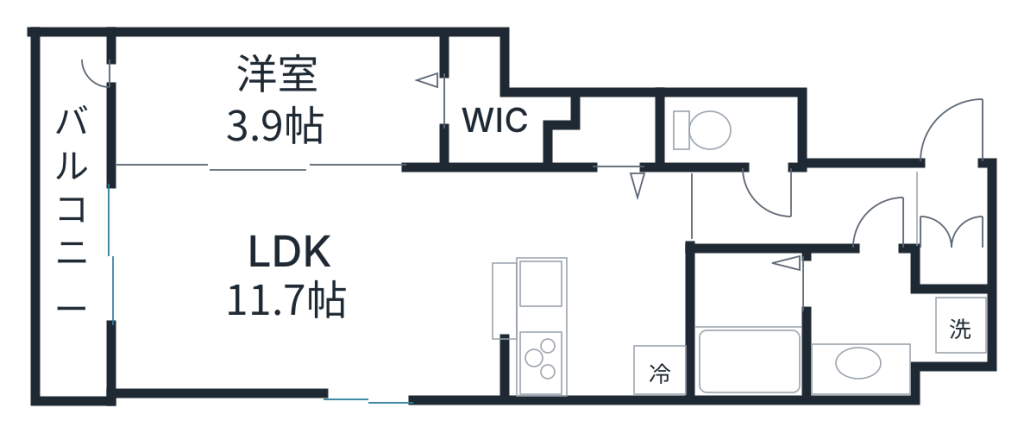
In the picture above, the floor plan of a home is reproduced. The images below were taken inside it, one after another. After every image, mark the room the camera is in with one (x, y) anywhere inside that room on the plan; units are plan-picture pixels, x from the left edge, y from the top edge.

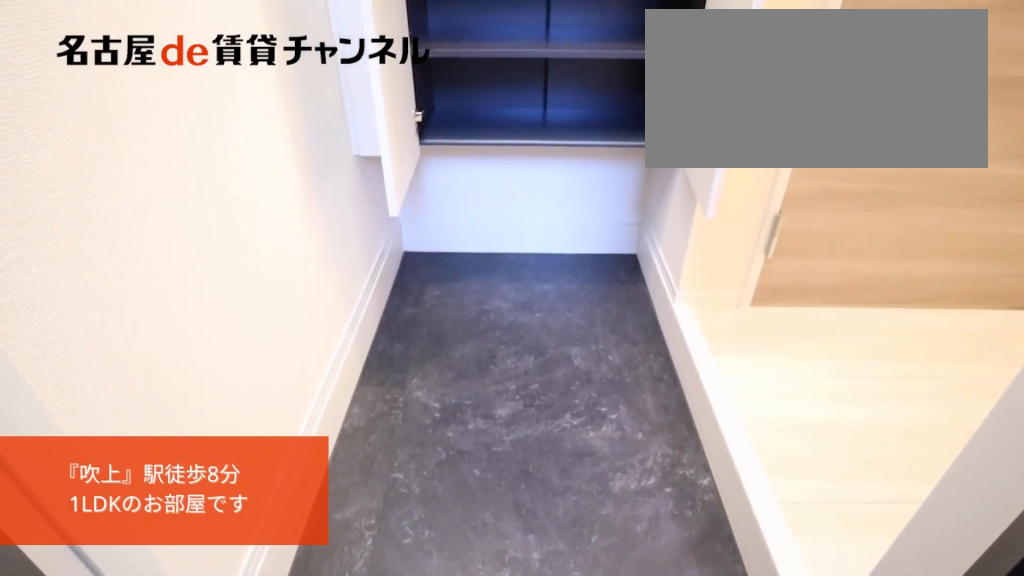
(954, 227)
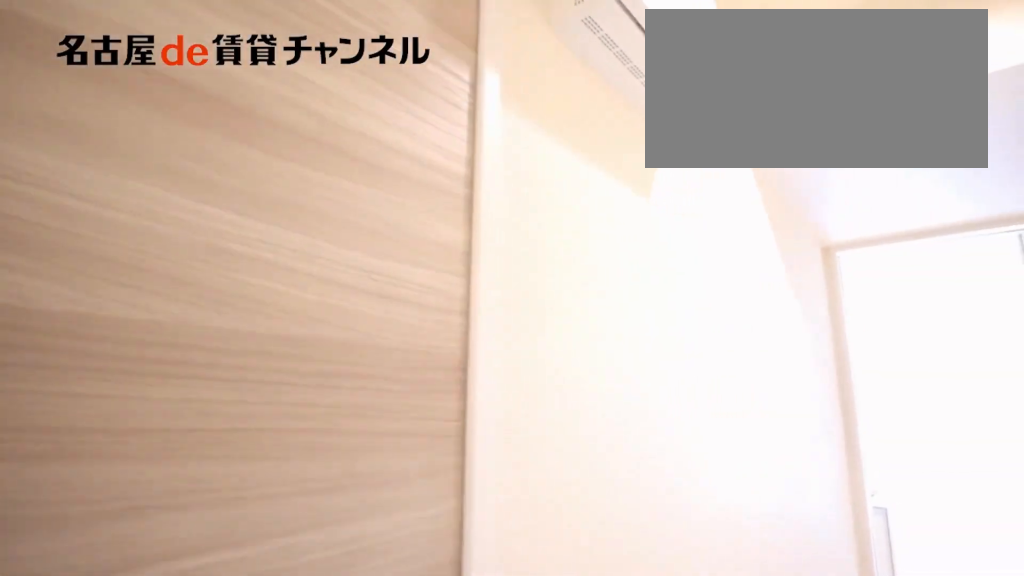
(953, 226)
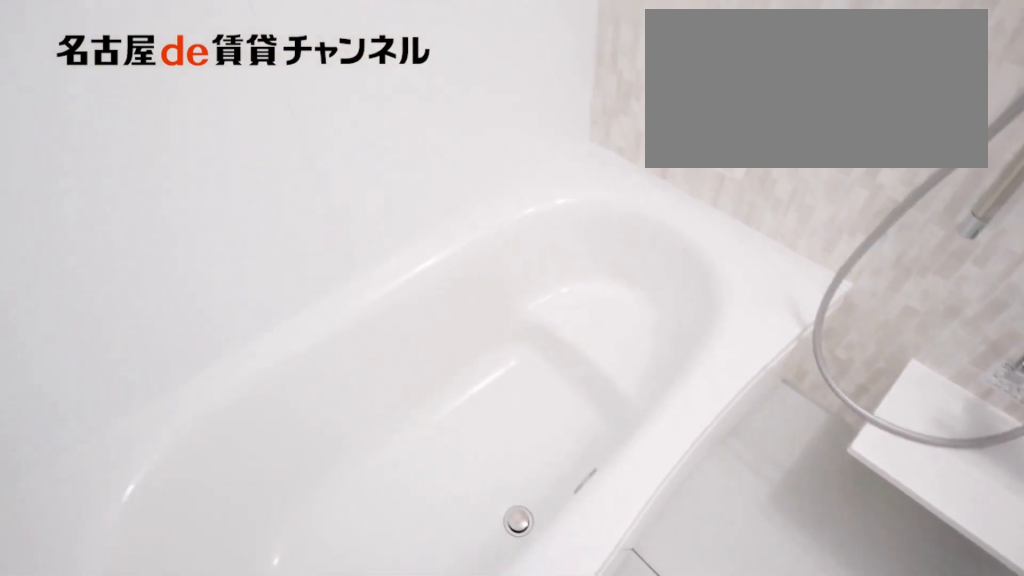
(746, 326)
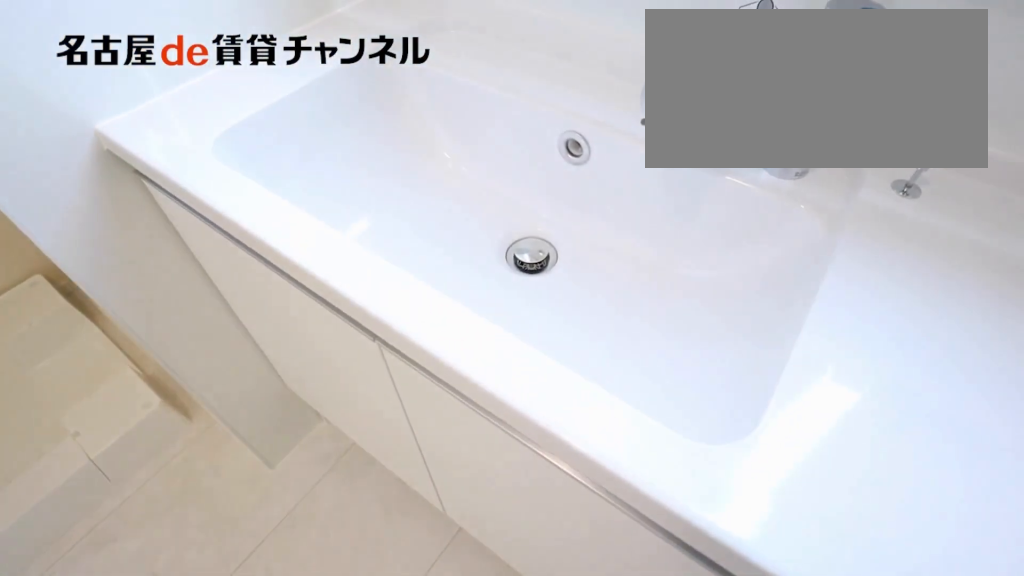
(886, 325)
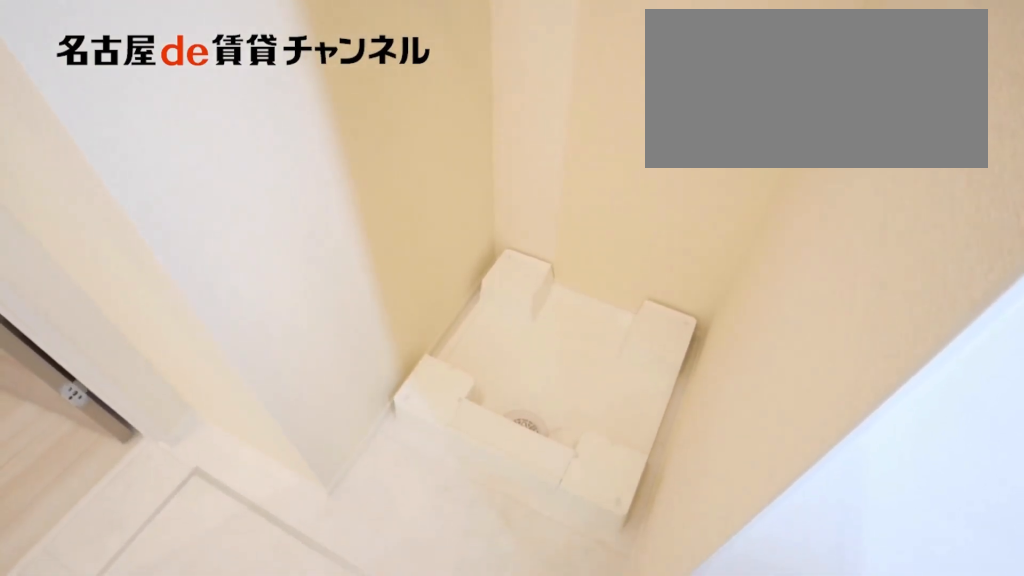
(886, 325)
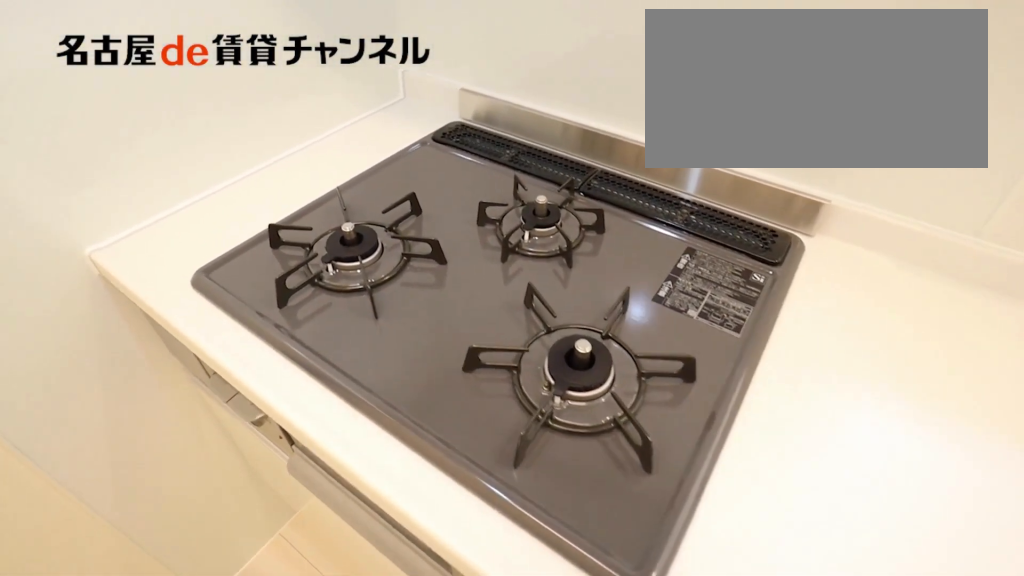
(604, 286)
